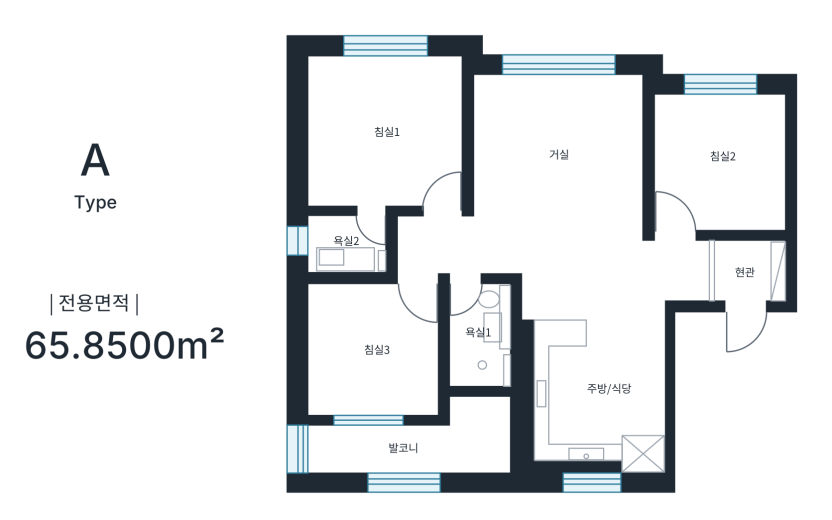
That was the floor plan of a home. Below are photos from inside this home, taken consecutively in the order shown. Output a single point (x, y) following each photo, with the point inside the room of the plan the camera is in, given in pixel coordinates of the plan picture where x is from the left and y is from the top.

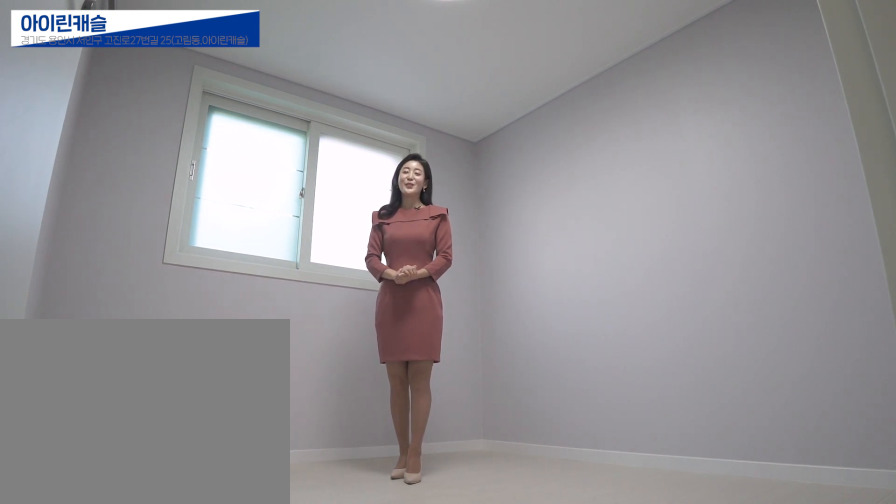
(723, 156)
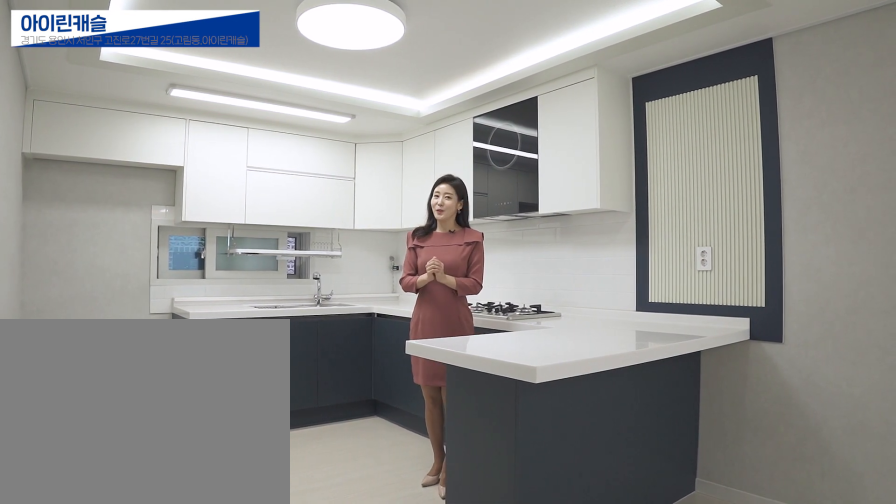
(598, 392)
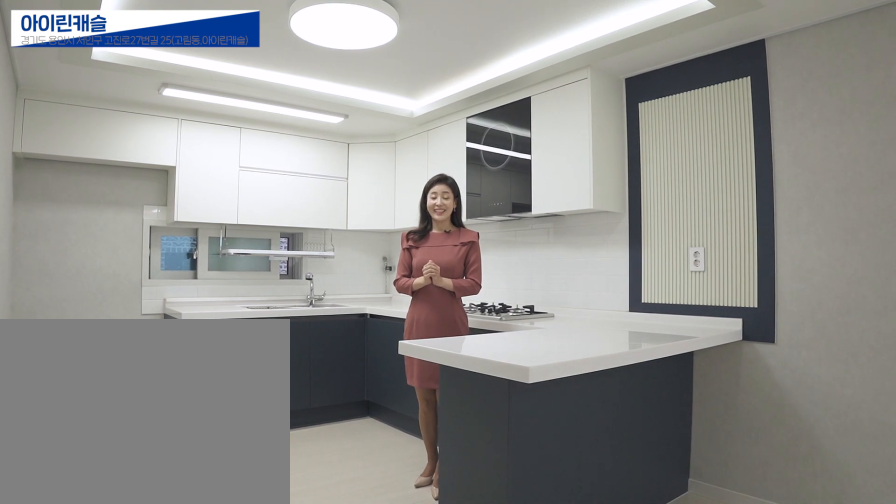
(598, 392)
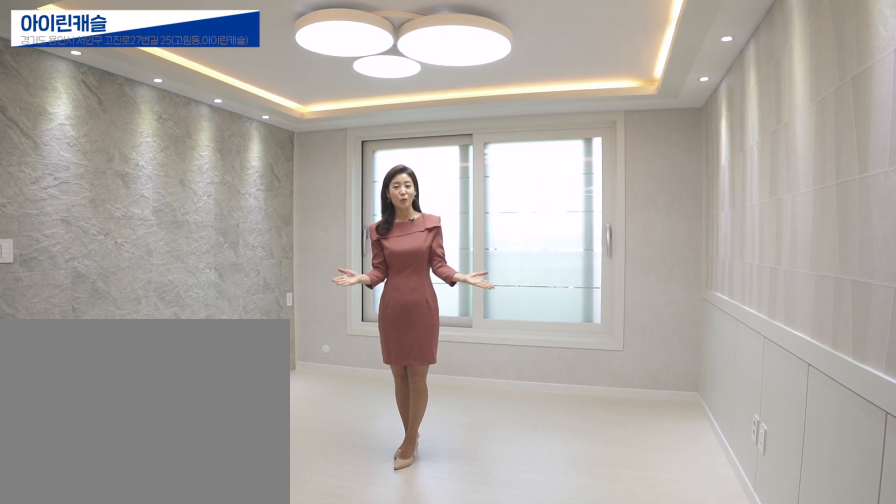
(562, 162)
